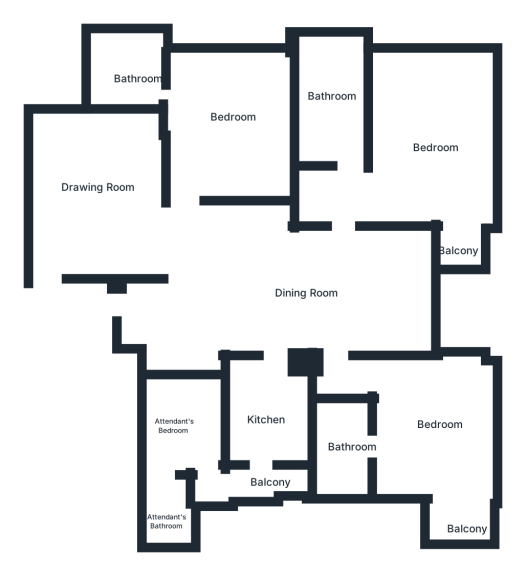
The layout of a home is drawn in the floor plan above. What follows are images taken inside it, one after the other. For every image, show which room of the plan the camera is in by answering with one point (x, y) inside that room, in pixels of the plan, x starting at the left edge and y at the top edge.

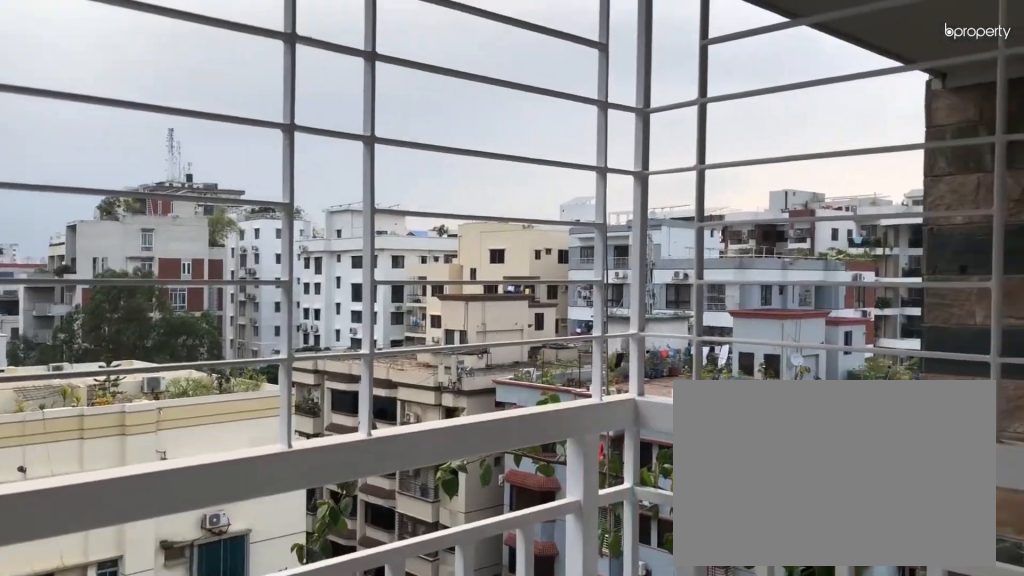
(462, 231)
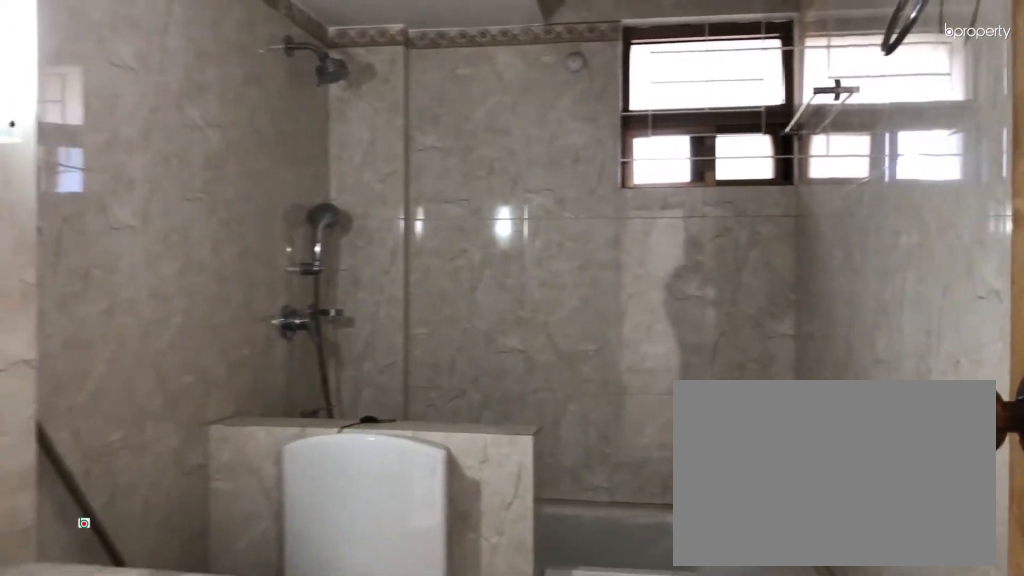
(338, 107)
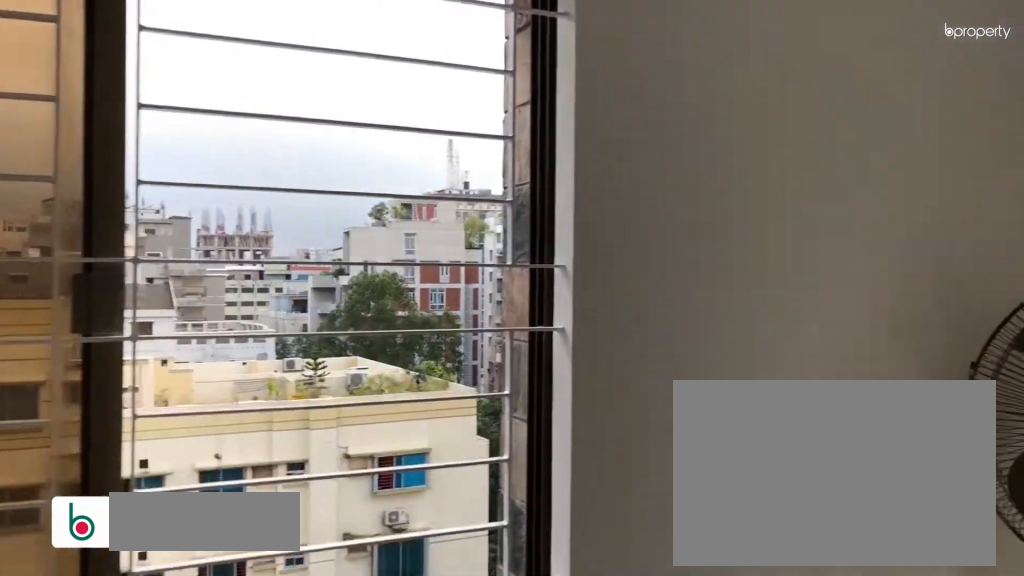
(448, 445)
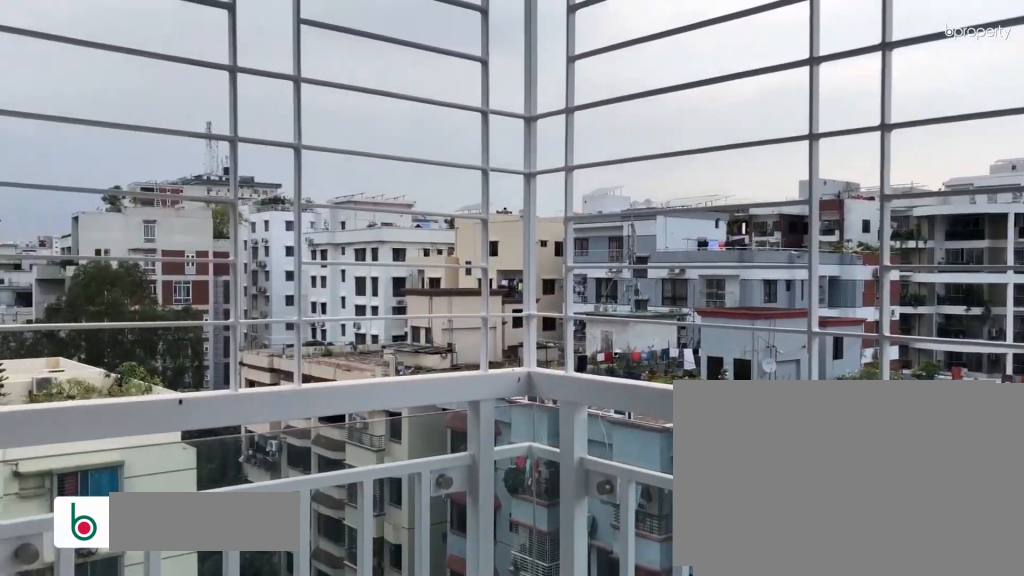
(462, 505)
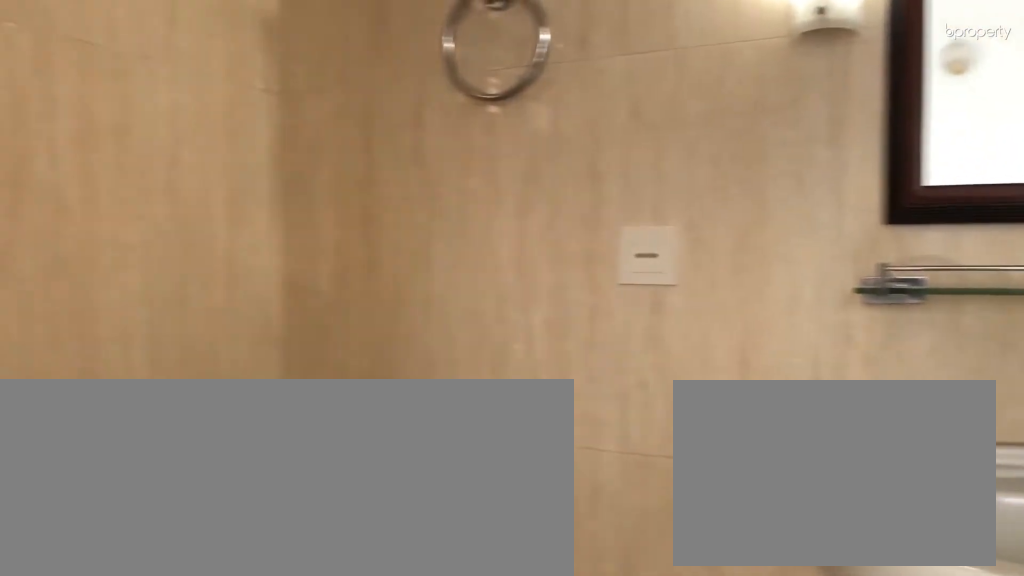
(343, 449)
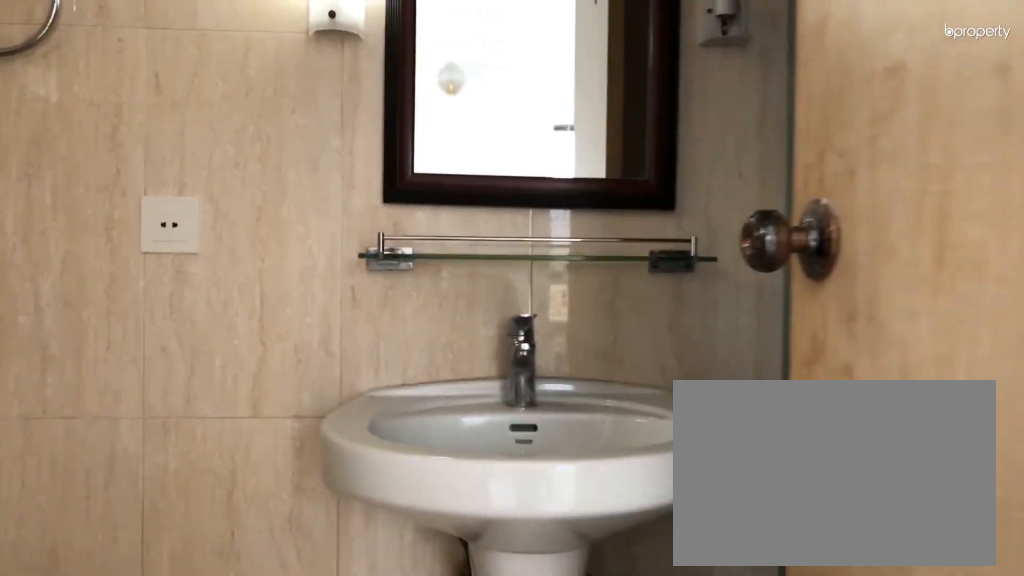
(343, 449)
